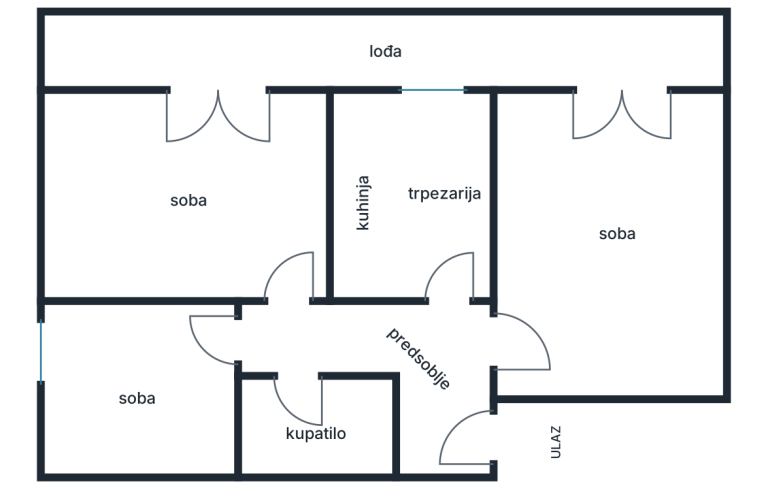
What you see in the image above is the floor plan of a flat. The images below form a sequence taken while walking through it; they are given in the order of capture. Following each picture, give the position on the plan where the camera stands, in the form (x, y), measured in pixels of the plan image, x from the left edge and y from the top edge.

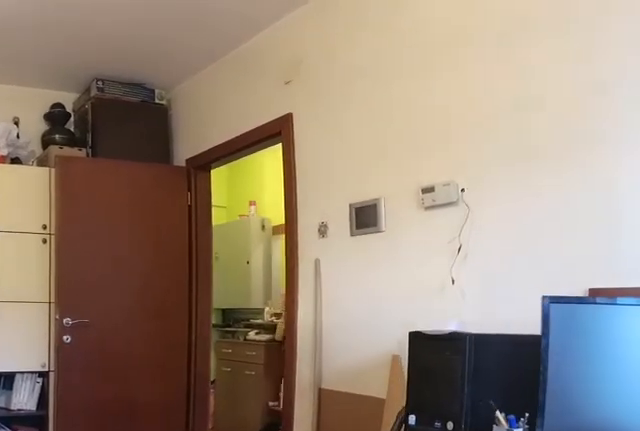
(612, 106)
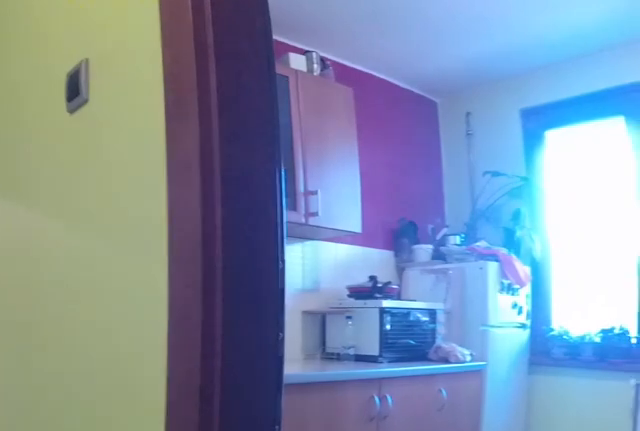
(489, 342)
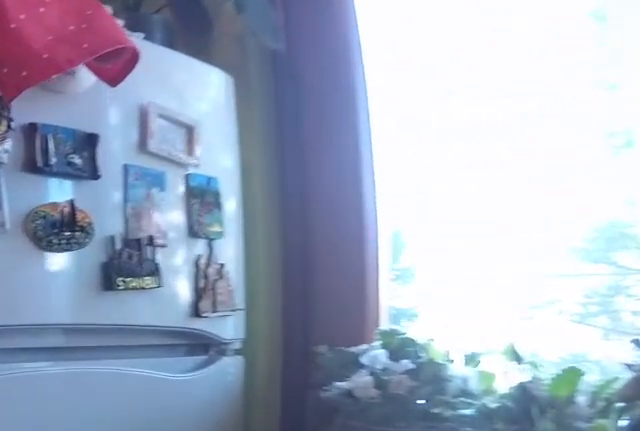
(486, 146)
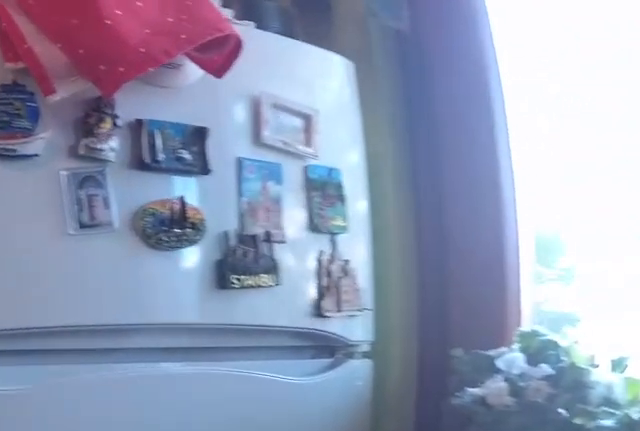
(487, 138)
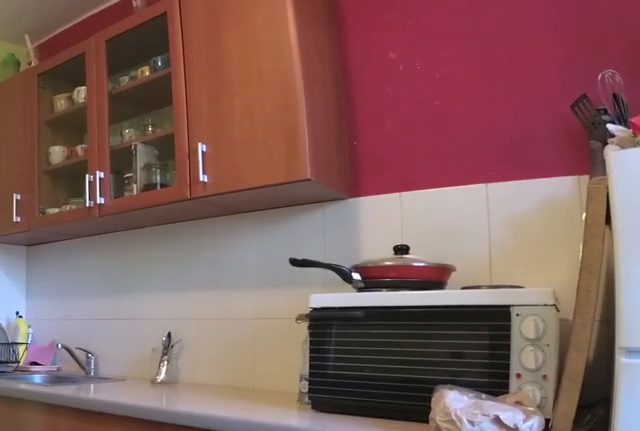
(451, 120)
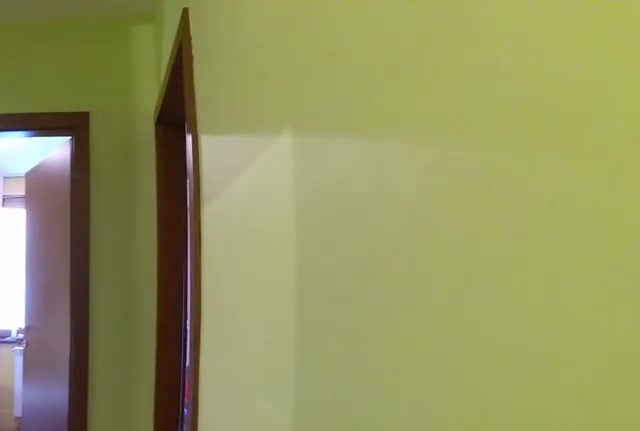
(477, 332)
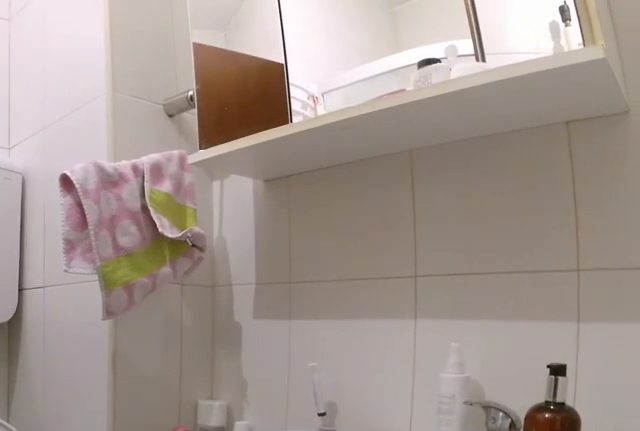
(302, 354)
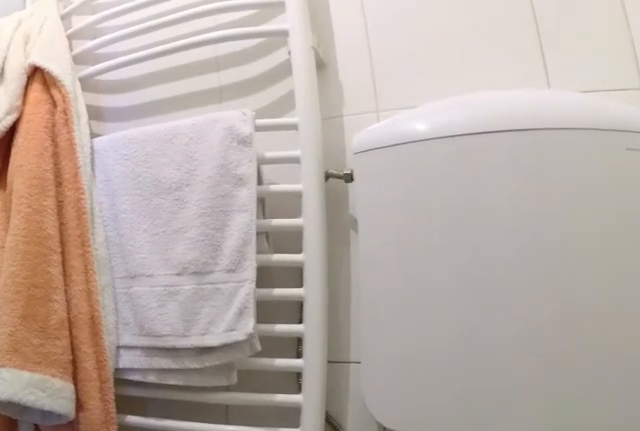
(302, 354)
